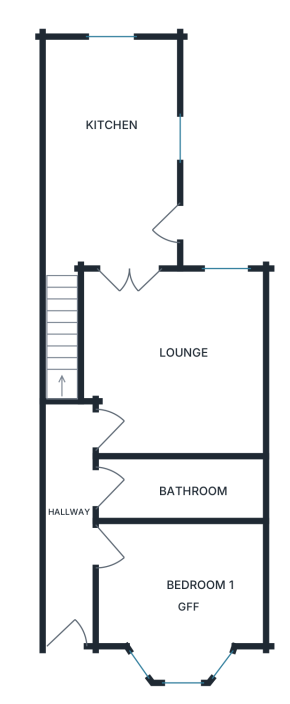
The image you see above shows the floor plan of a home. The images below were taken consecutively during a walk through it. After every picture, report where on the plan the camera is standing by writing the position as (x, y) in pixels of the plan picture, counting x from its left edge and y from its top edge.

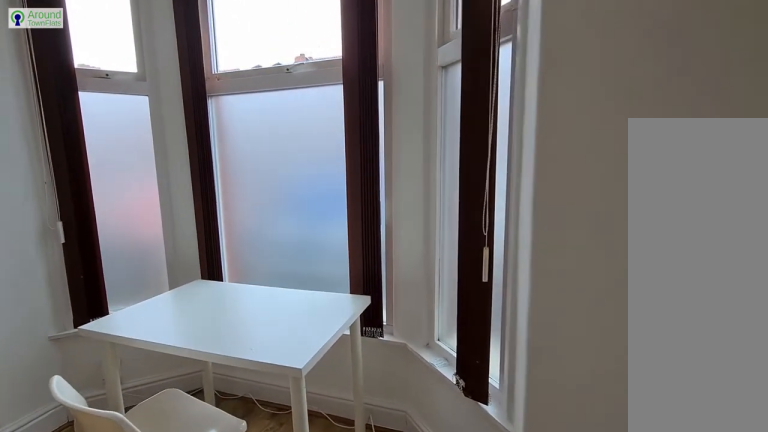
(116, 592)
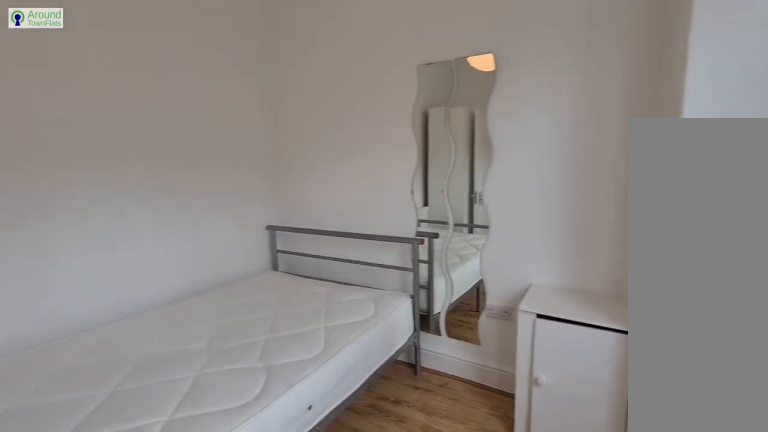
(125, 620)
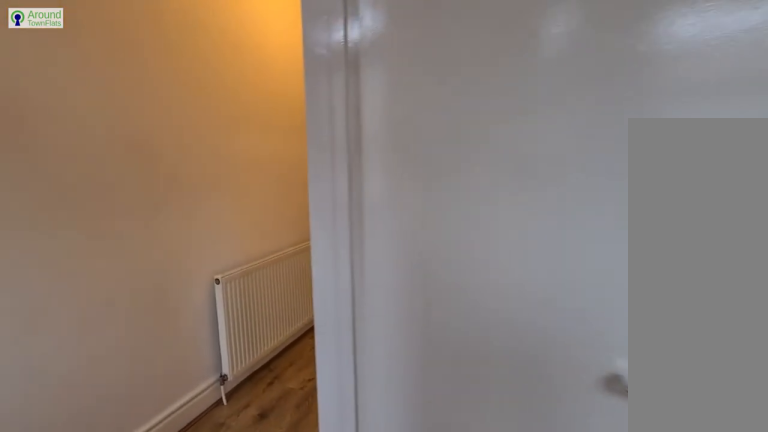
(107, 575)
